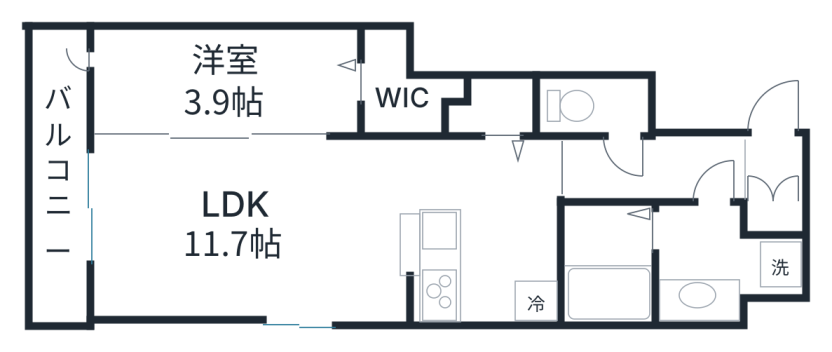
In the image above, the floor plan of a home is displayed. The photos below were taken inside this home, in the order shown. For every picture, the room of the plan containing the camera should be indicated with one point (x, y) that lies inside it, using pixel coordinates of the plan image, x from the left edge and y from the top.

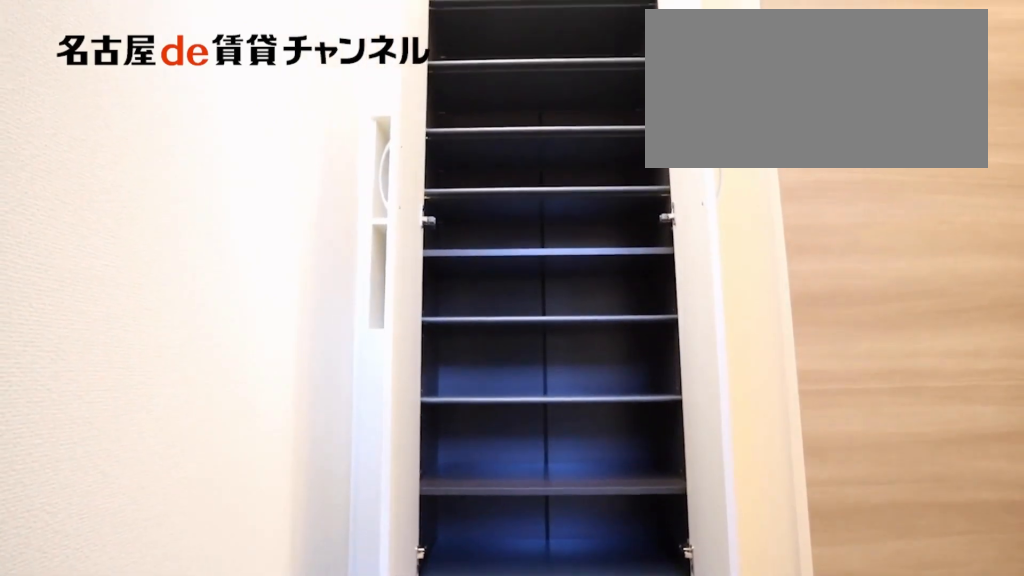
(775, 185)
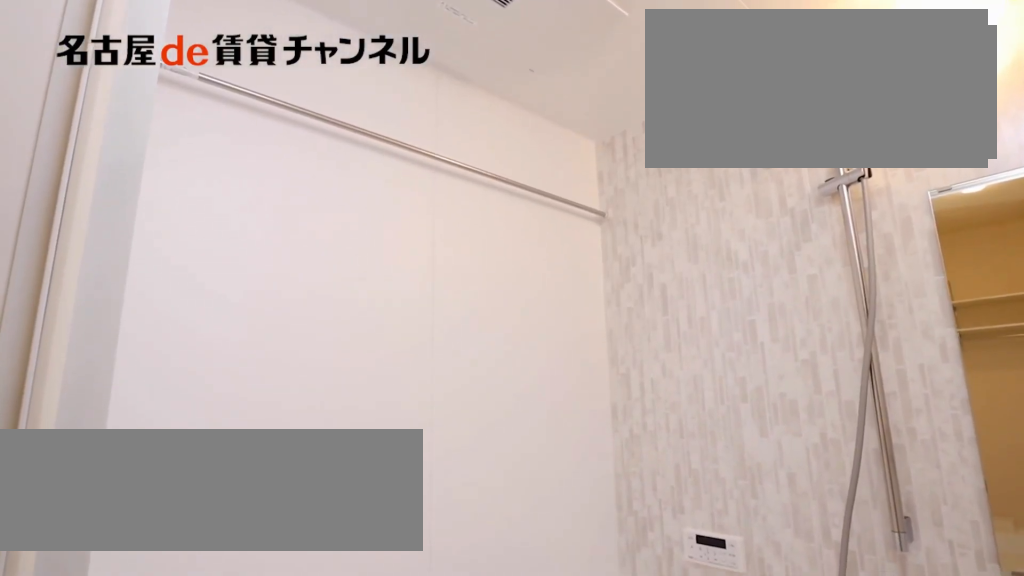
(606, 265)
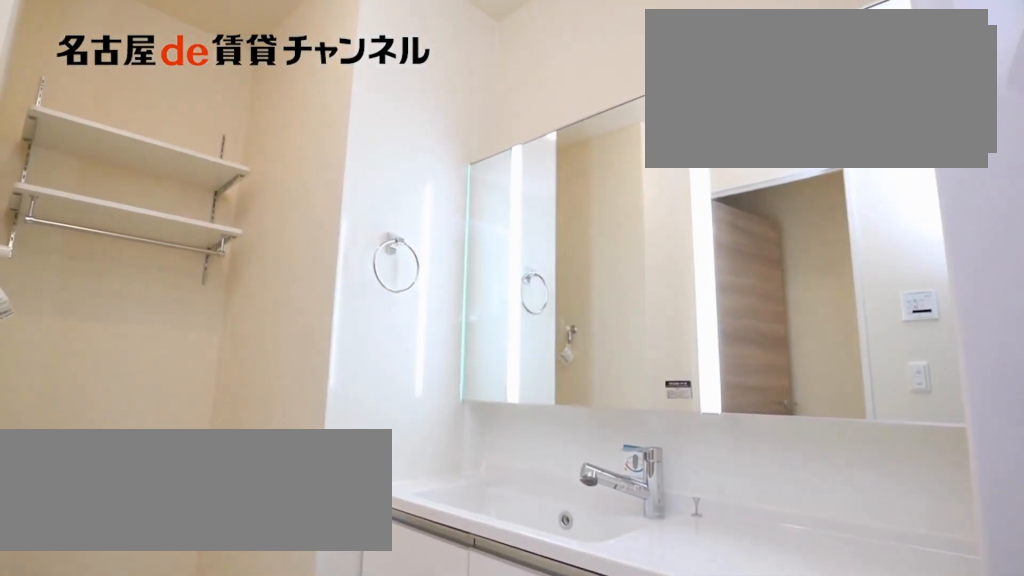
(721, 263)
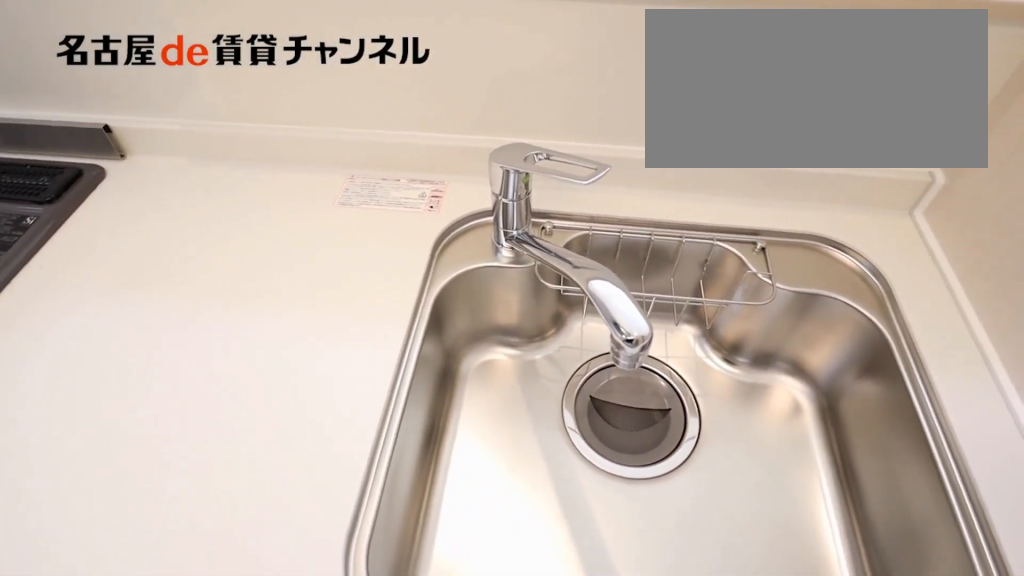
(490, 233)
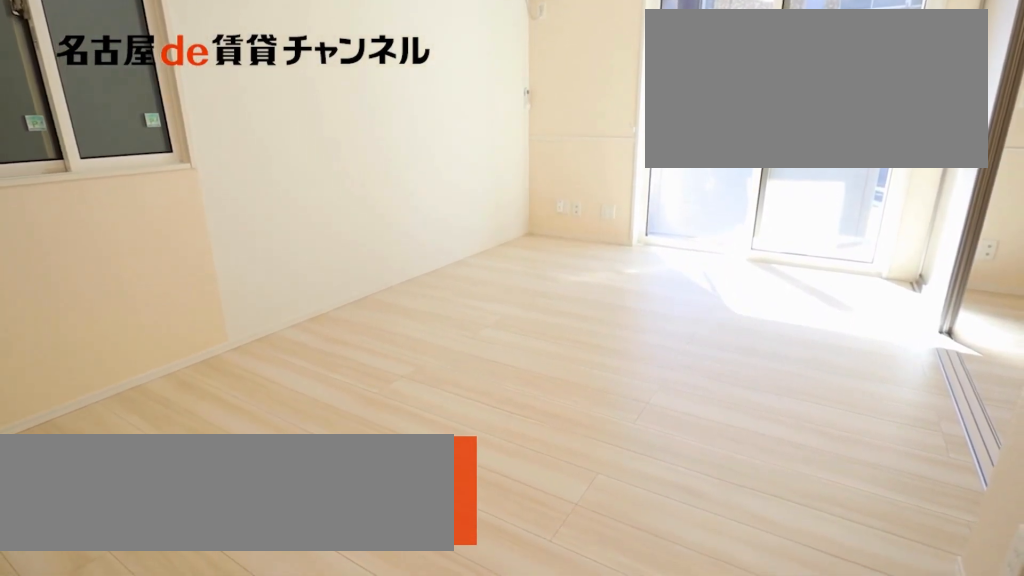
(253, 232)
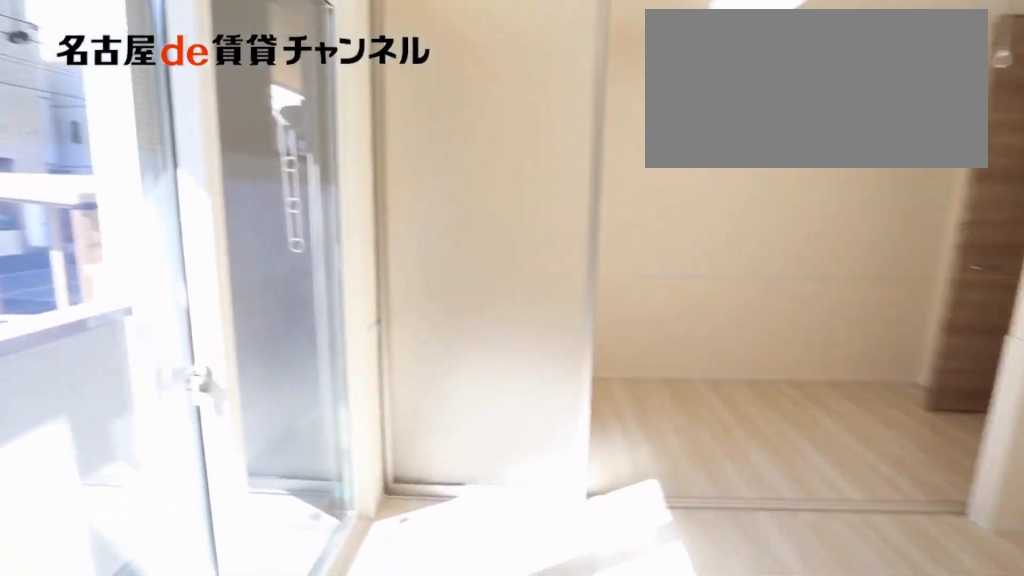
(253, 232)
